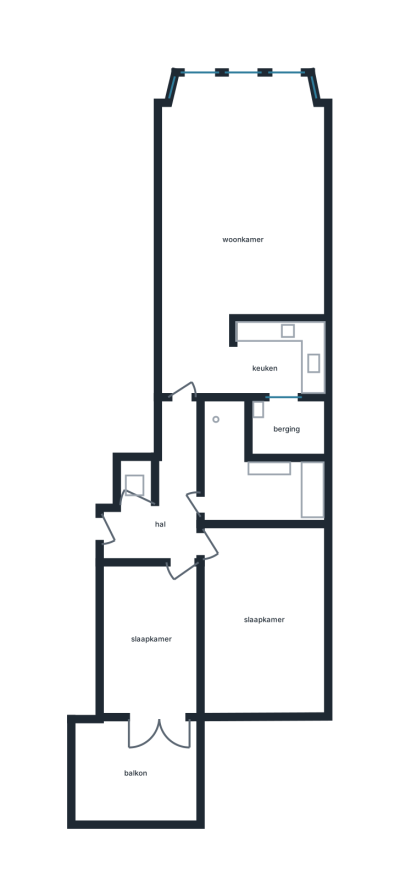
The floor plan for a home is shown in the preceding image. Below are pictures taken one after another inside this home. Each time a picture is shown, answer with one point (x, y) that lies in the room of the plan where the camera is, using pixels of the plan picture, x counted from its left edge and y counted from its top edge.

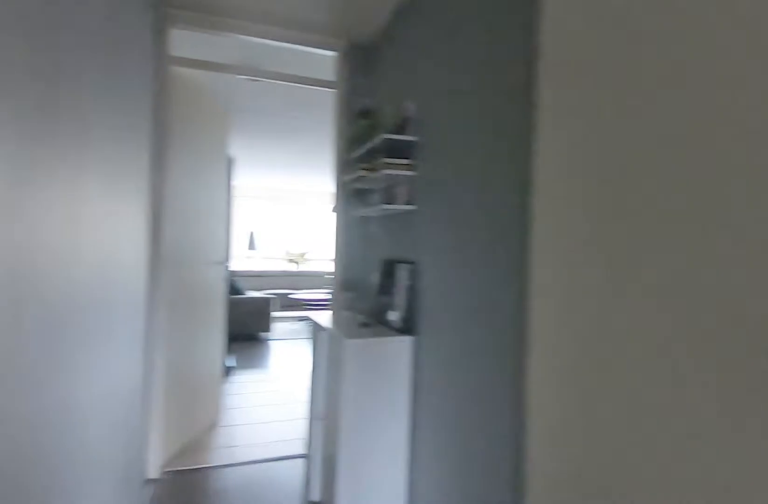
(166, 497)
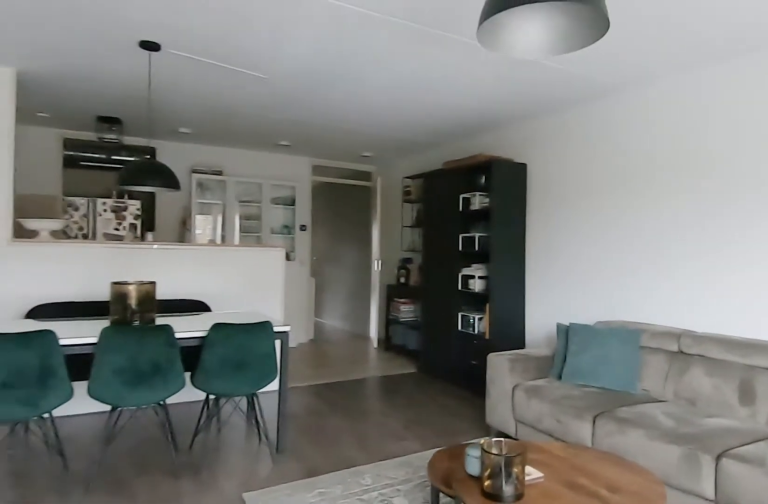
(235, 219)
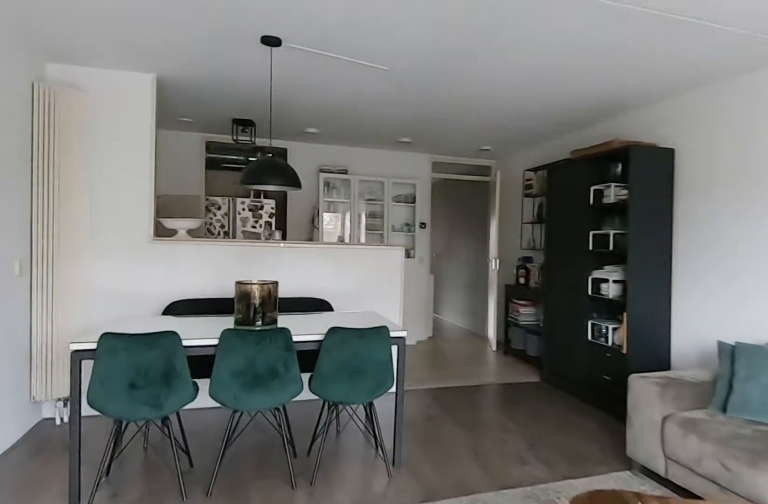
(235, 219)
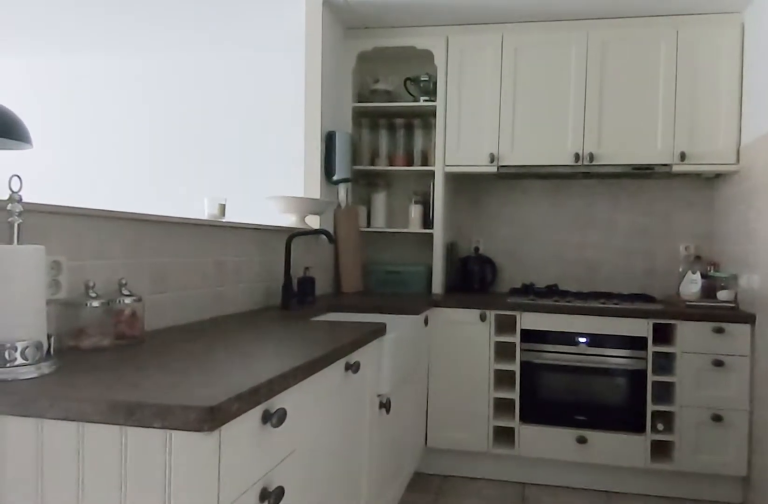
(276, 358)
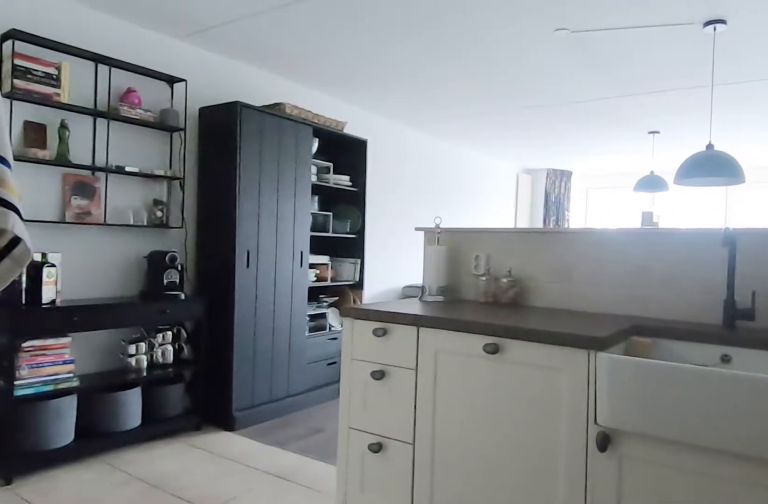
(276, 358)
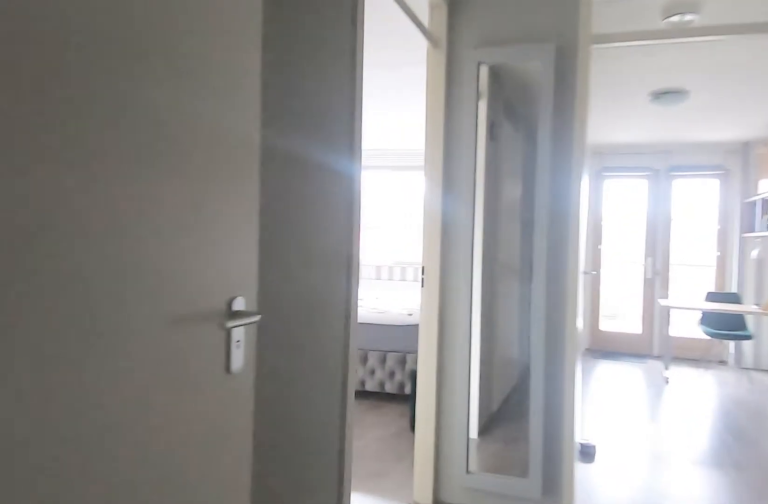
(166, 497)
